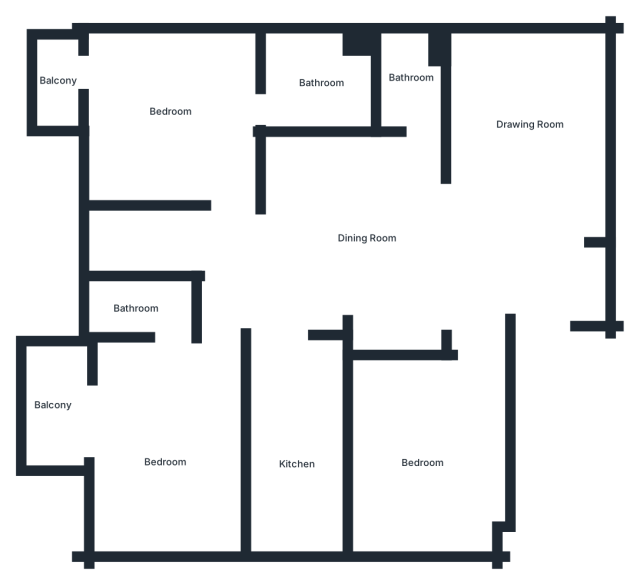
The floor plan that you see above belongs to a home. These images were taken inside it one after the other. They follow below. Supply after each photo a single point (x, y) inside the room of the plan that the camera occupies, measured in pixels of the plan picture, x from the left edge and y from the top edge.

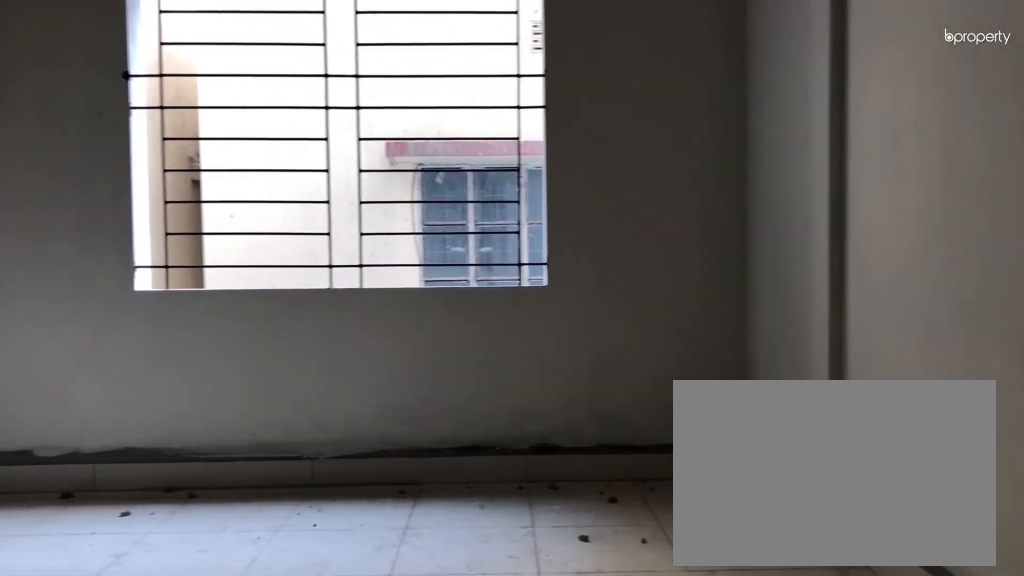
(526, 138)
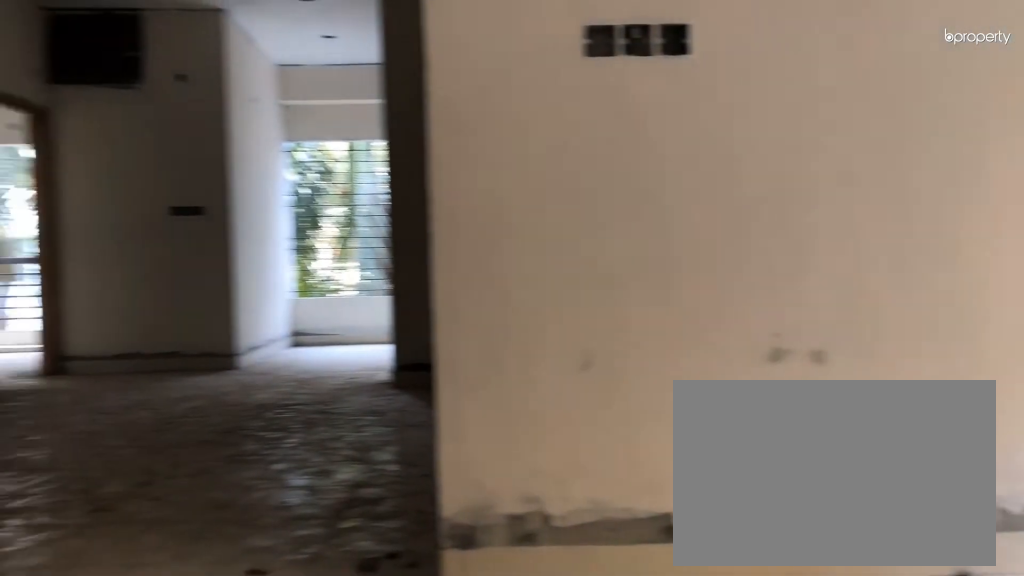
(526, 138)
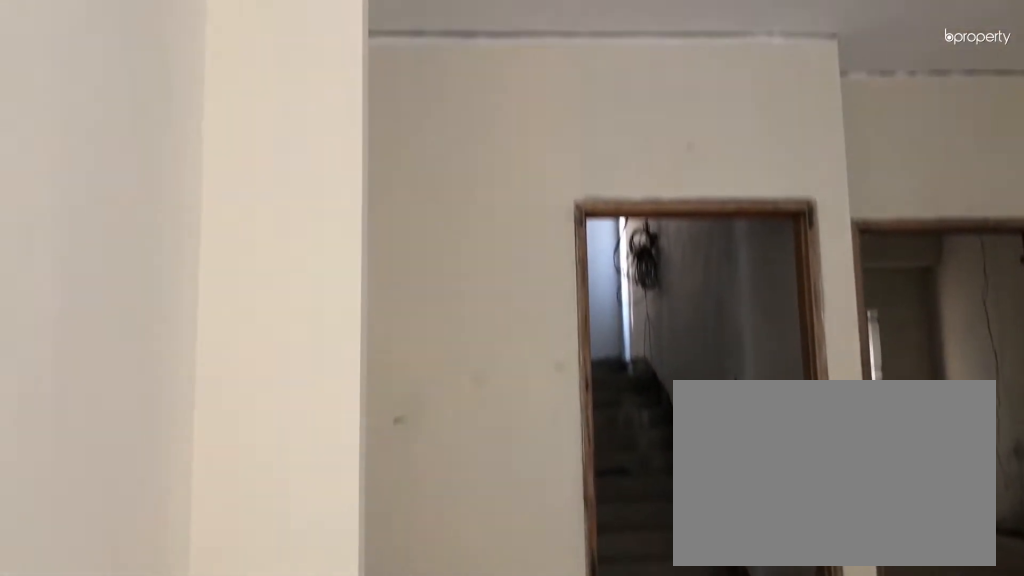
(525, 221)
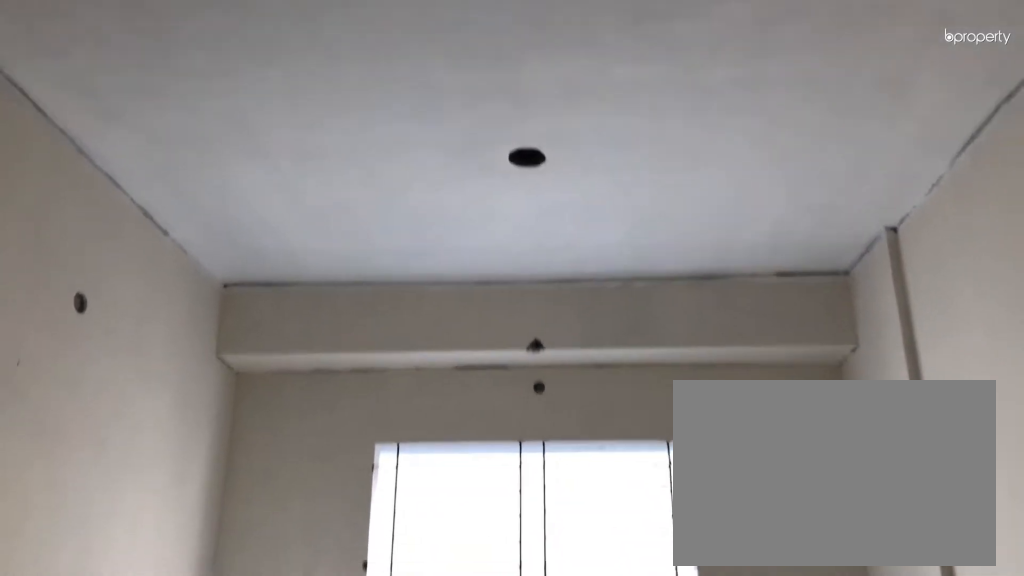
(523, 135)
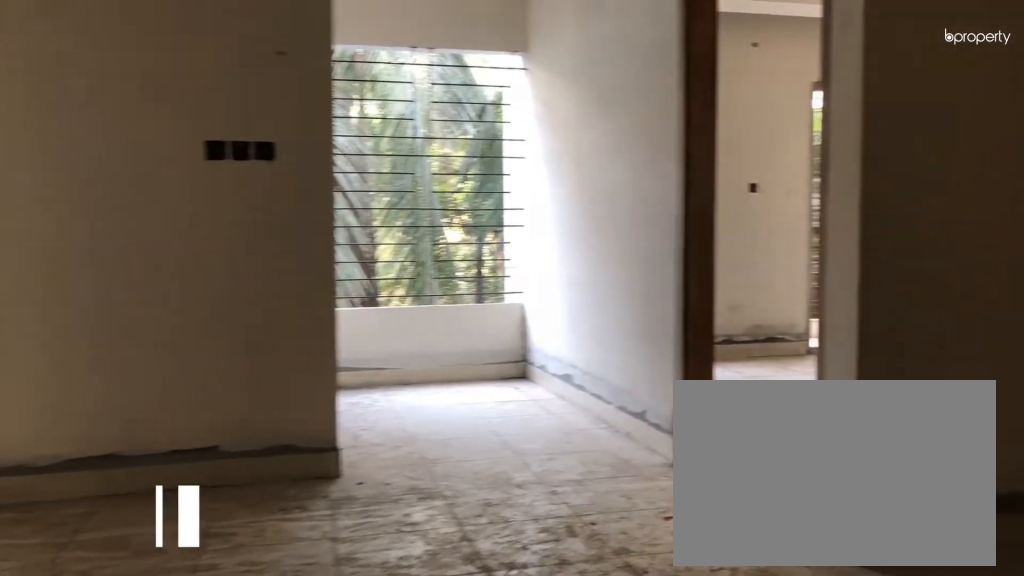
(348, 232)
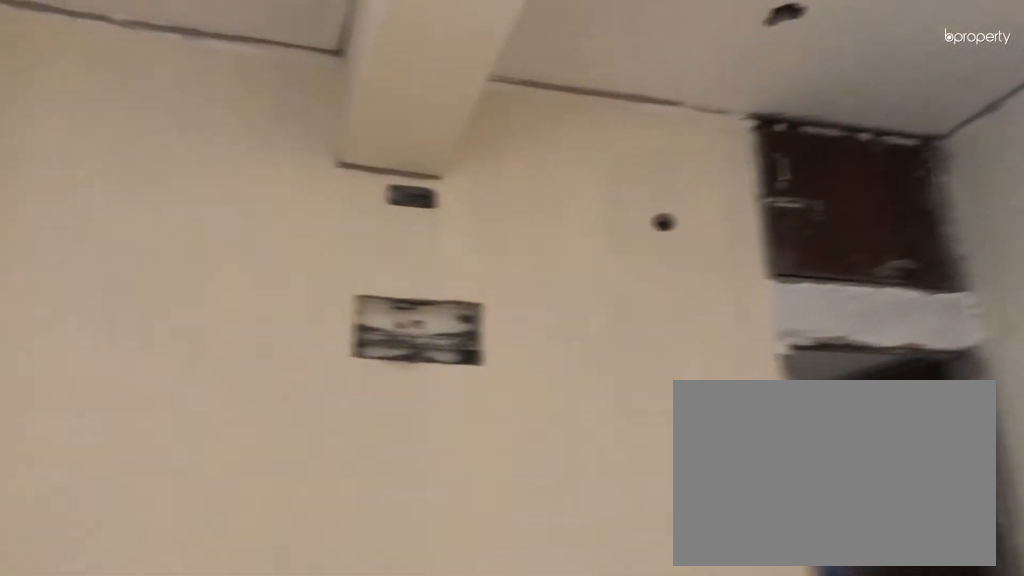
(348, 232)
